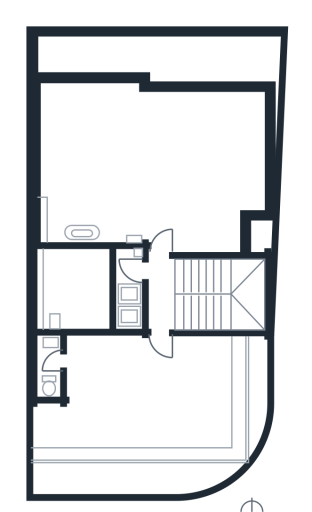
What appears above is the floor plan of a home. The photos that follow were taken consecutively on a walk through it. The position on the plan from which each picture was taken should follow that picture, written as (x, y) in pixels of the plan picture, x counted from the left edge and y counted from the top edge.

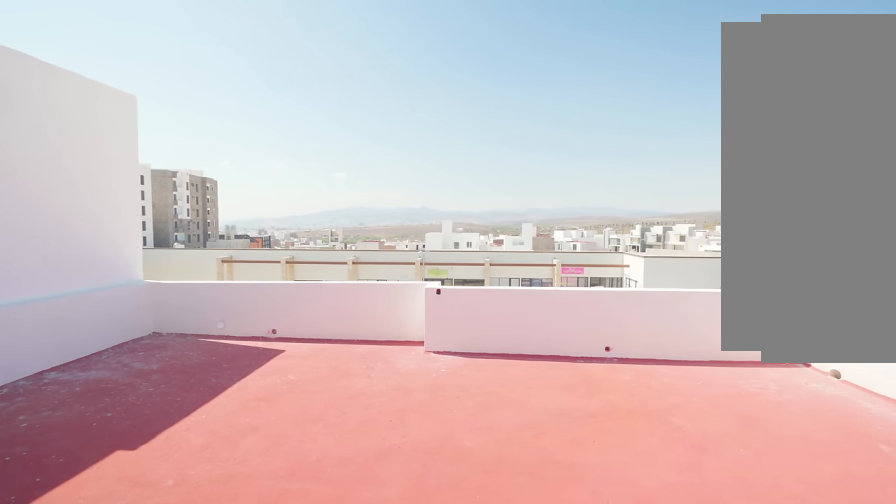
(162, 233)
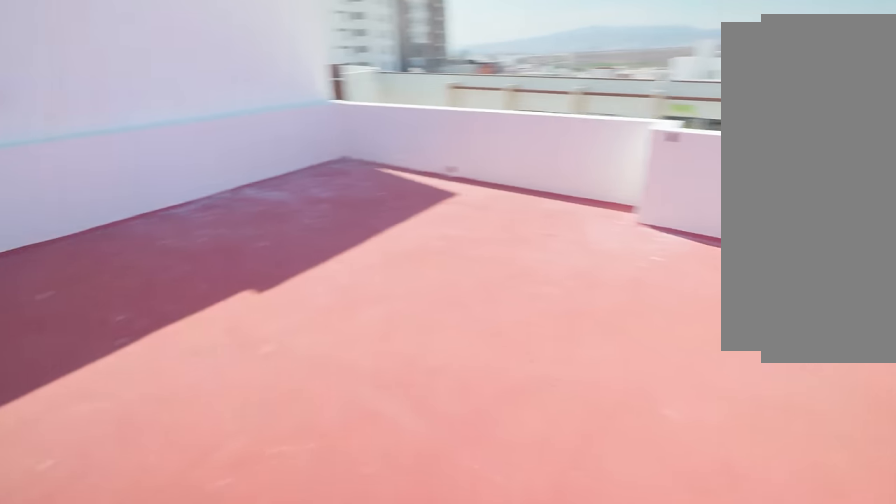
(163, 228)
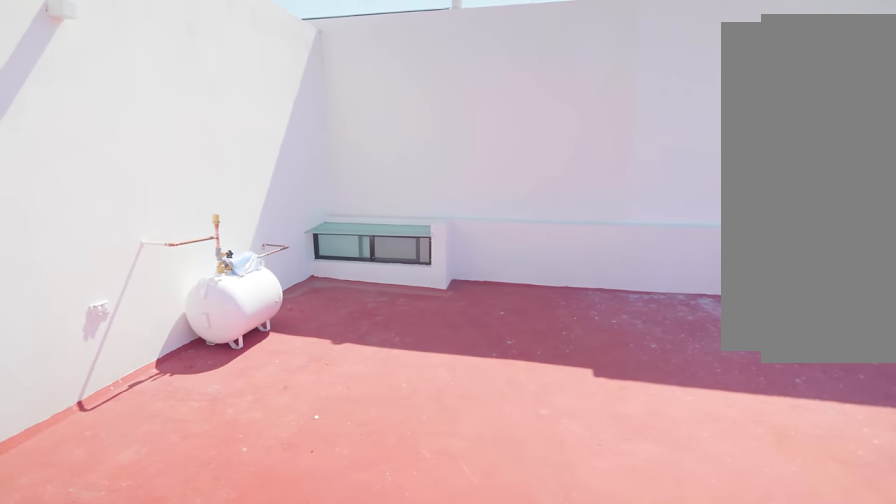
(208, 218)
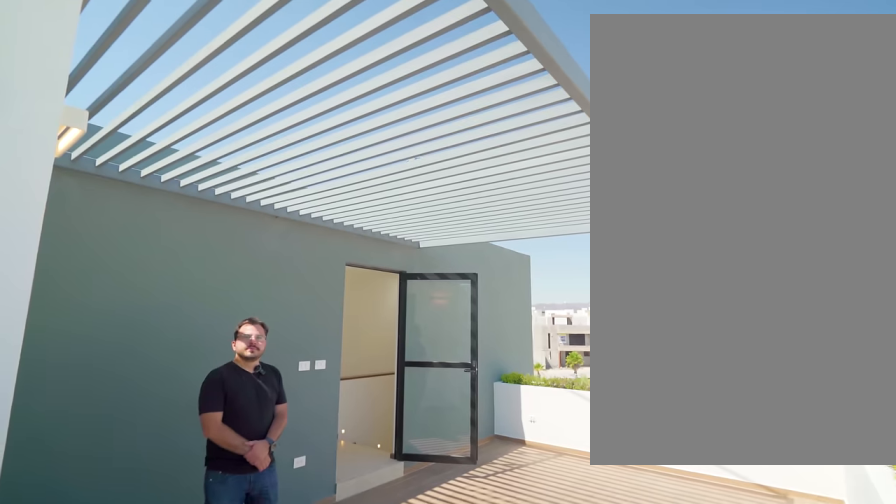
(50, 446)
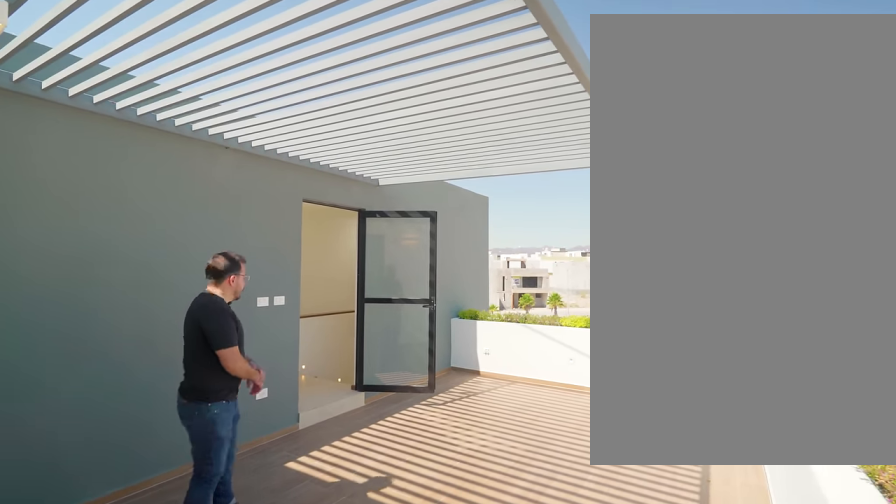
(50, 446)
